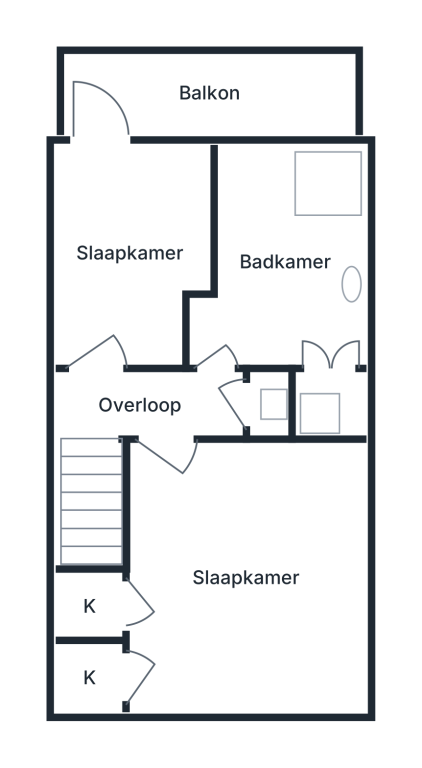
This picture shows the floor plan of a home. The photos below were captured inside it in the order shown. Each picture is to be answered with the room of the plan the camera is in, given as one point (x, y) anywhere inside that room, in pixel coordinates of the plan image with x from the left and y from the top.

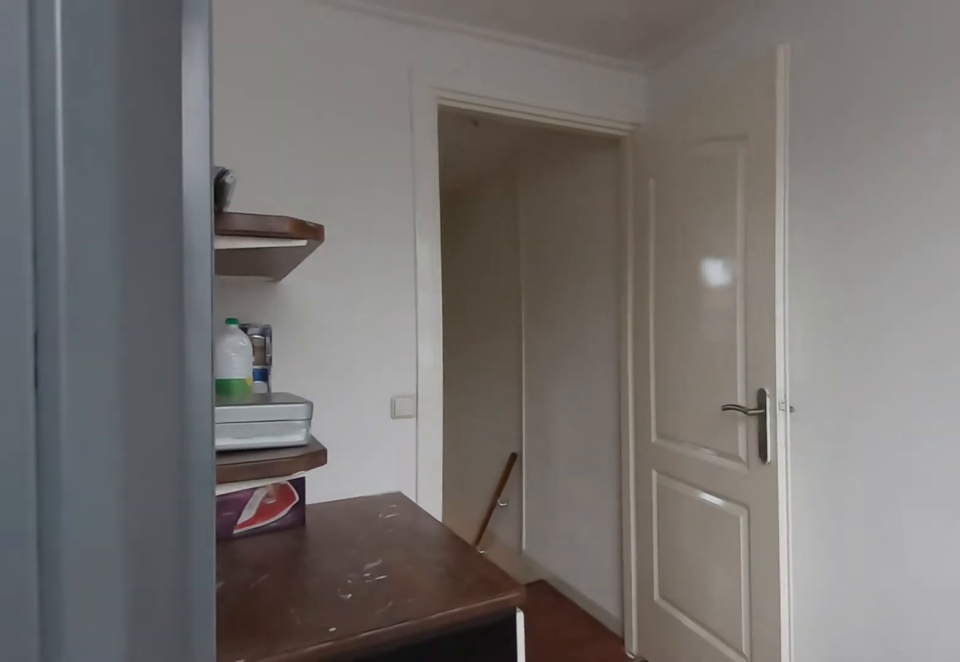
(134, 203)
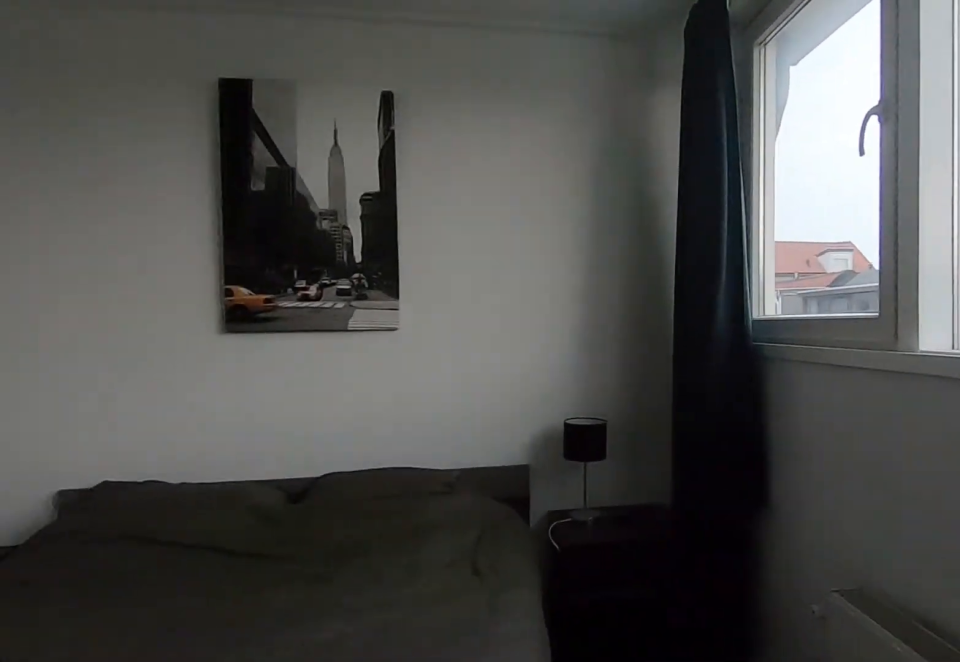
(348, 642)
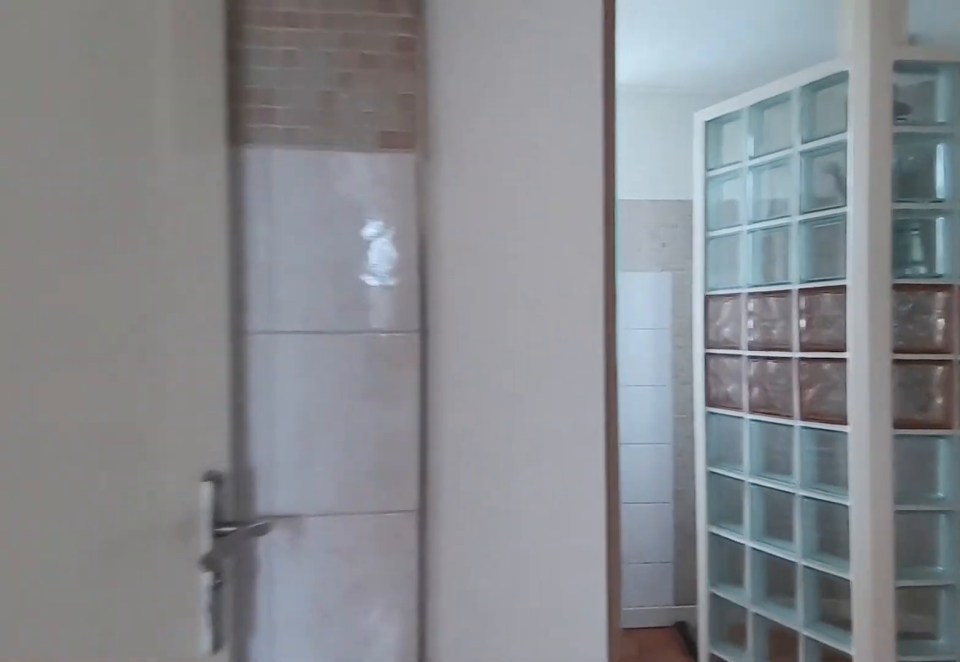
(272, 196)
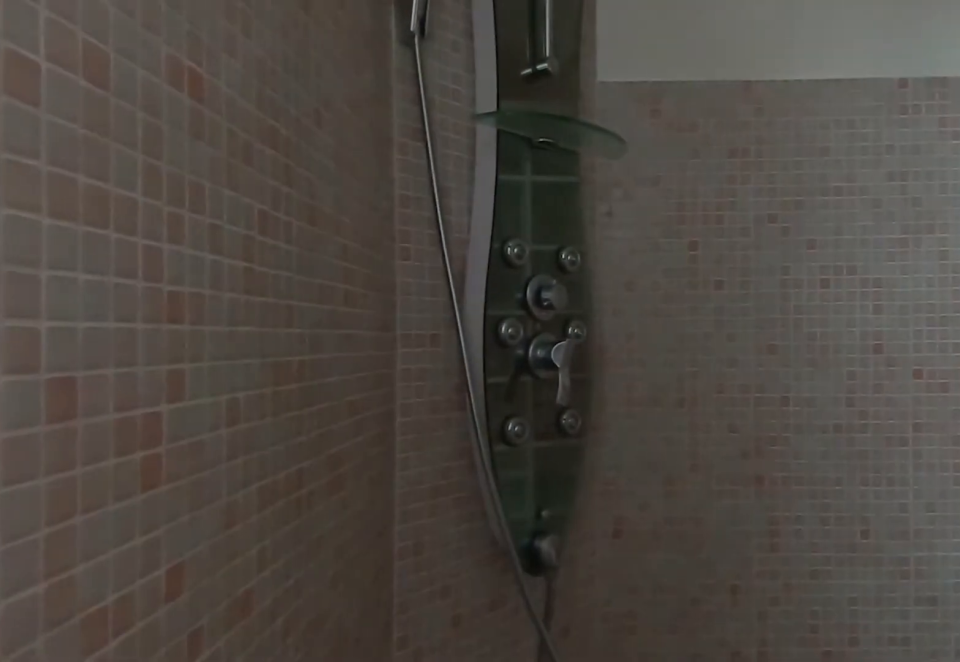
(272, 196)
